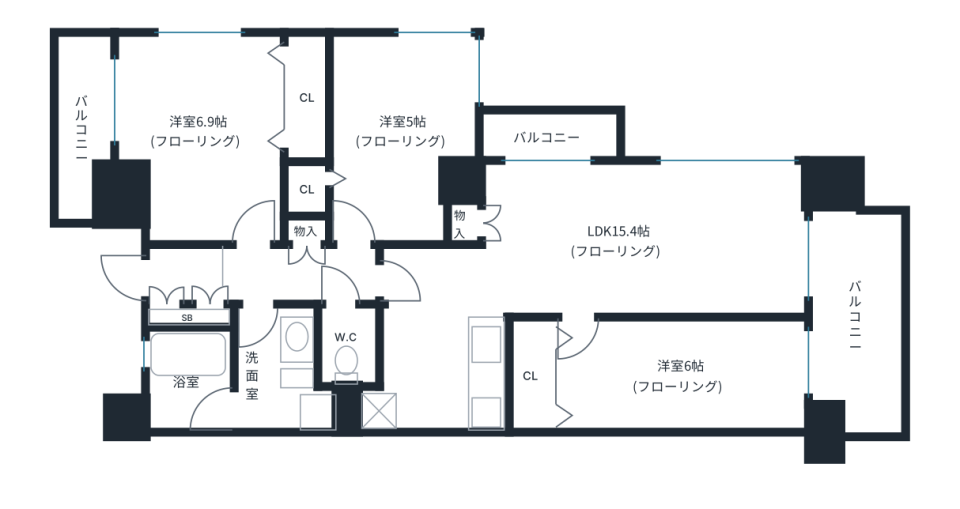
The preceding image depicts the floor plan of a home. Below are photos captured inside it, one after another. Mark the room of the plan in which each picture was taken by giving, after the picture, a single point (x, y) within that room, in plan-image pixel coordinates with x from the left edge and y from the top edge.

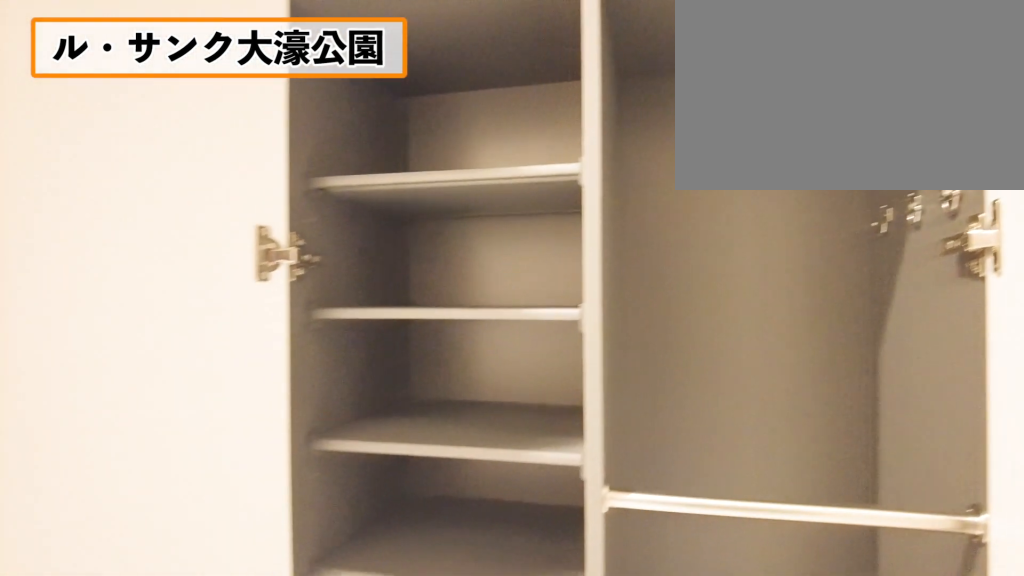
(174, 279)
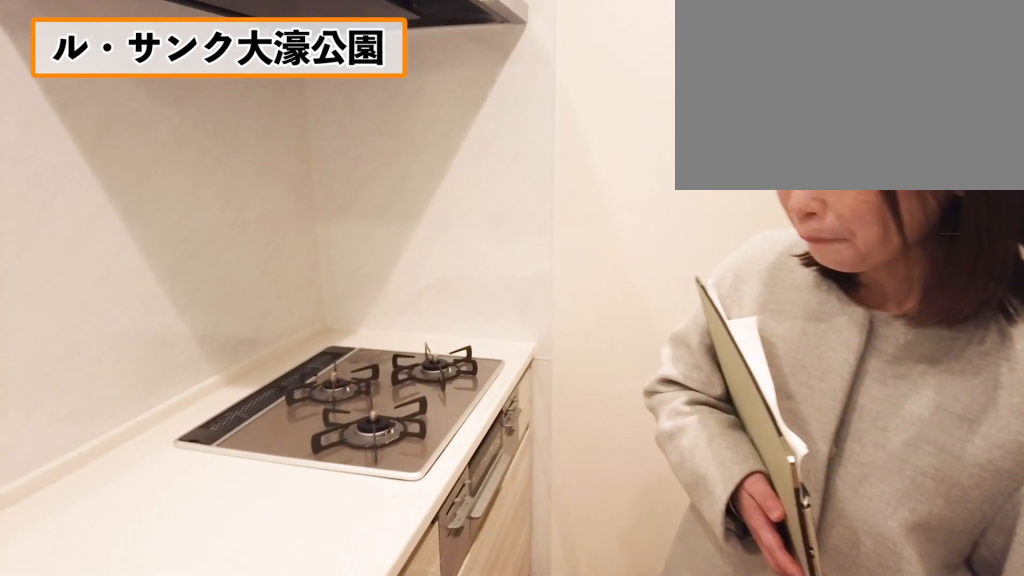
(437, 383)
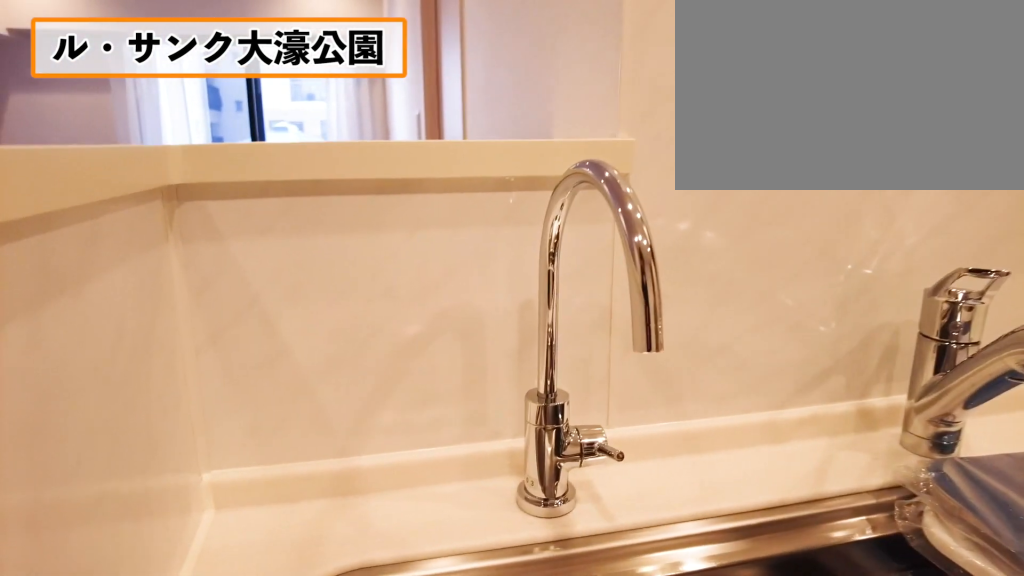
(437, 383)
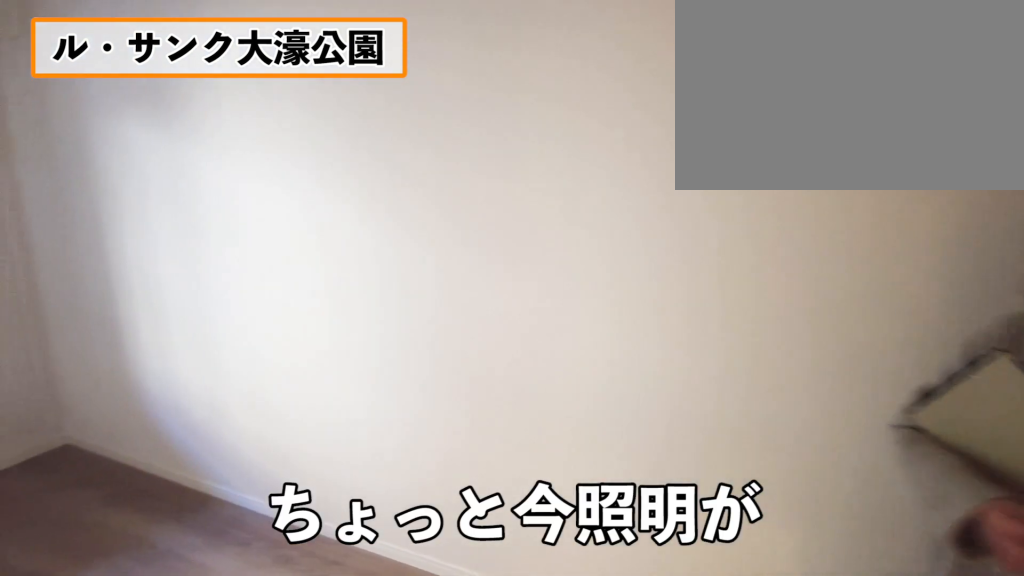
(682, 375)
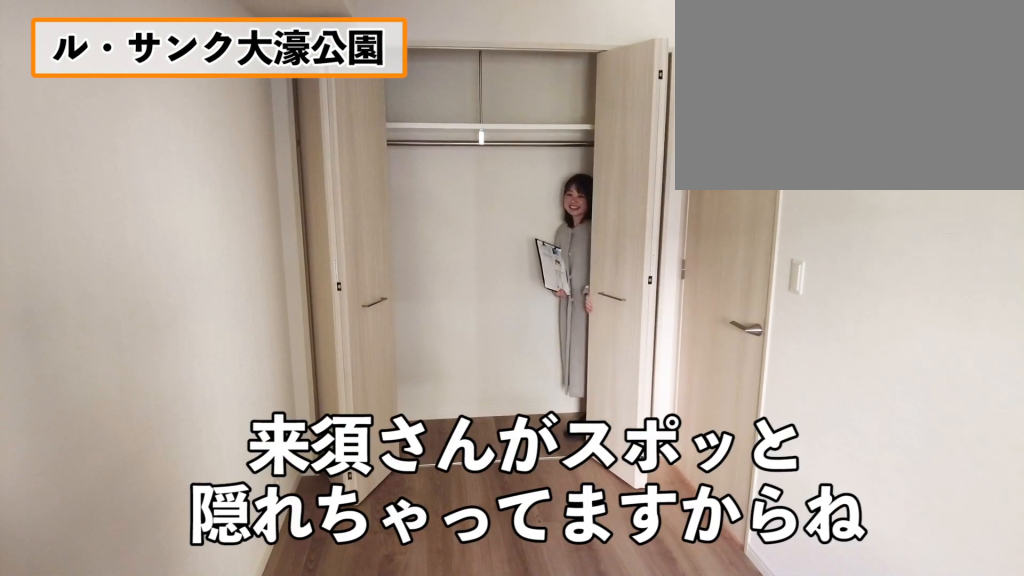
(682, 375)
